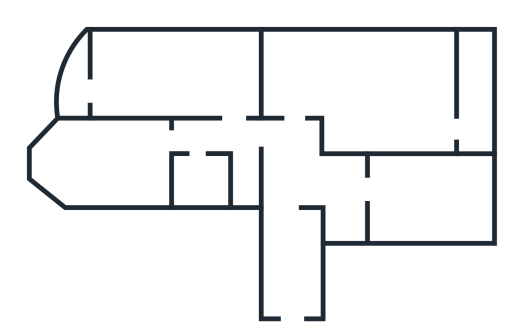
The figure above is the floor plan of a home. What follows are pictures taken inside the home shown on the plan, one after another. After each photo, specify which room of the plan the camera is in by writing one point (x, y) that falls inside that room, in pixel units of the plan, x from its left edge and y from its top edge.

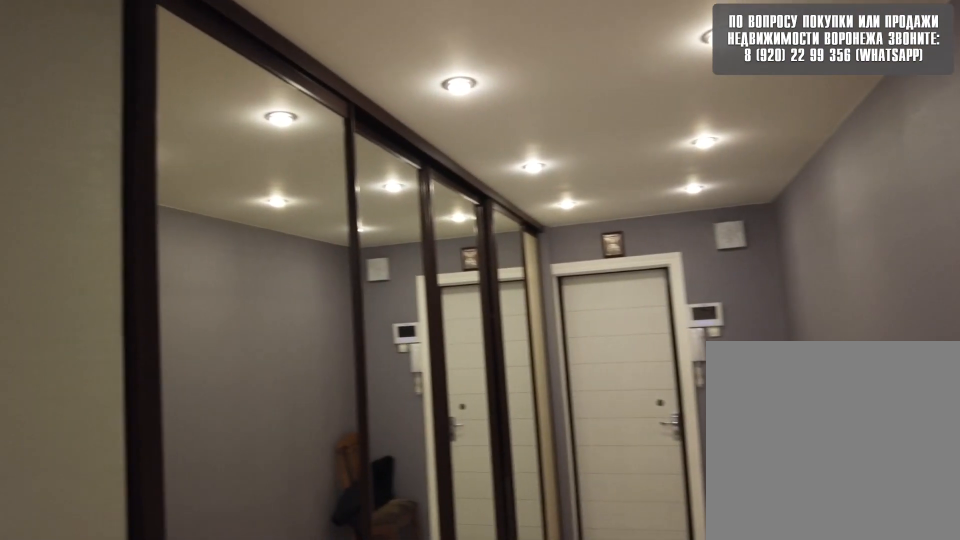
(295, 303)
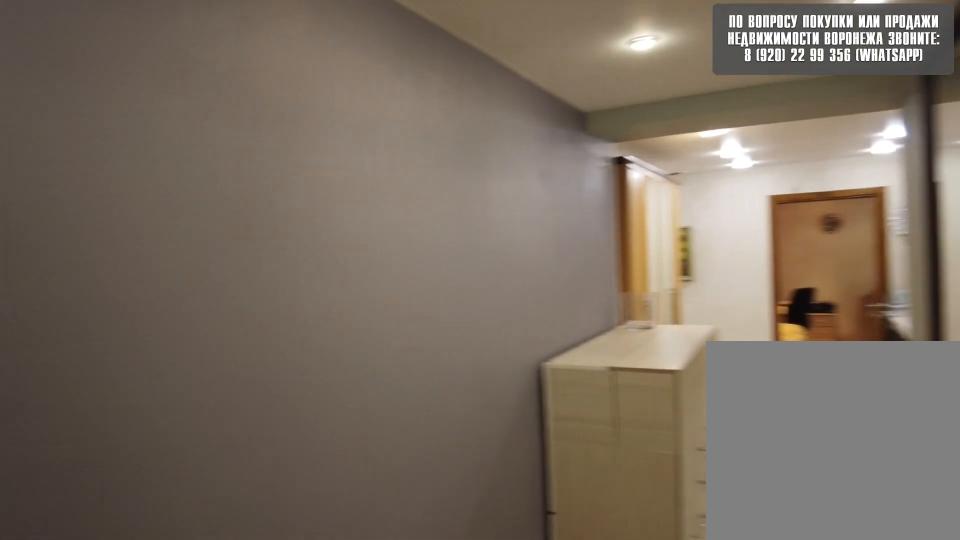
(295, 303)
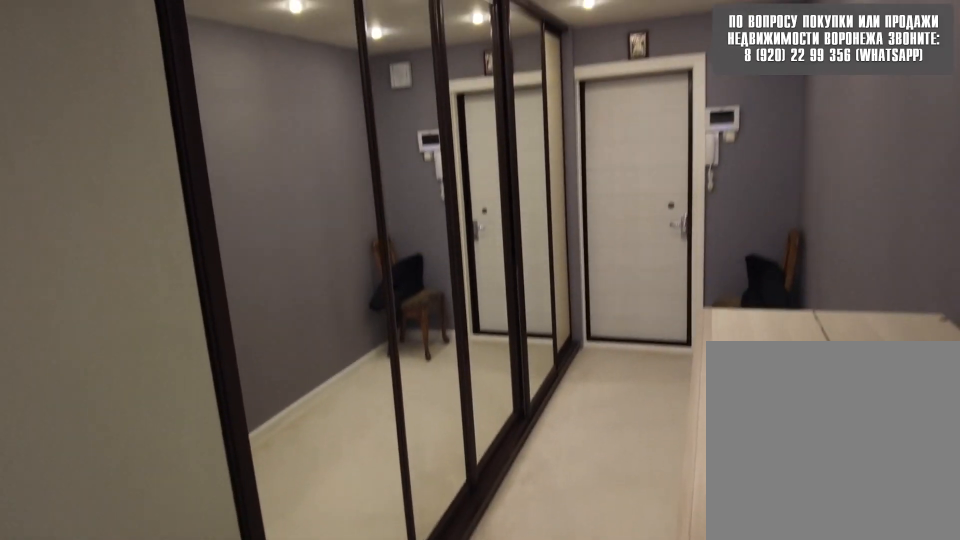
(295, 186)
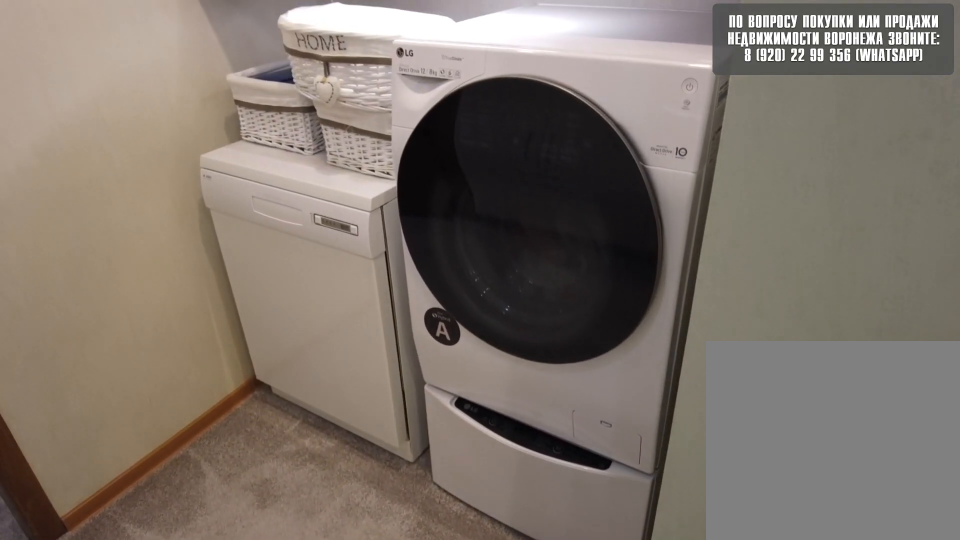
(350, 191)
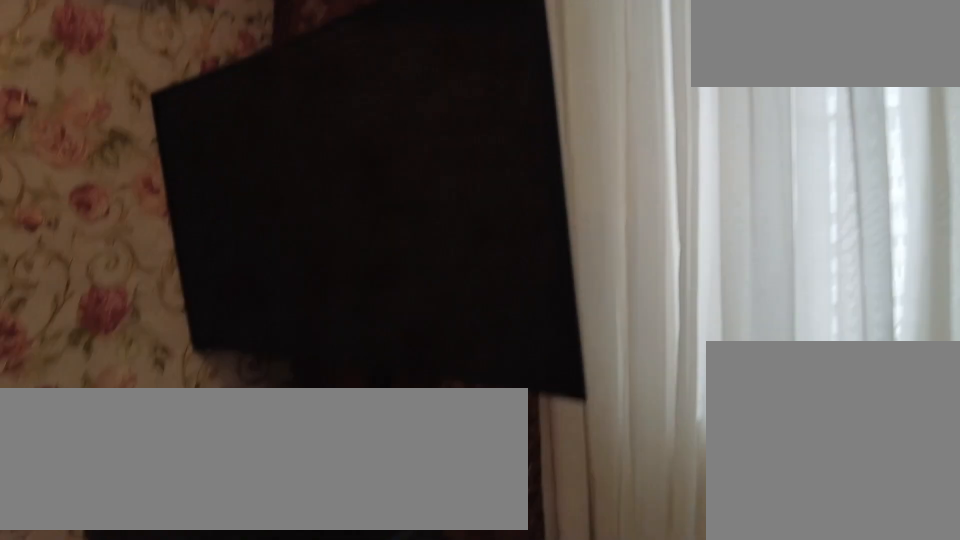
(409, 199)
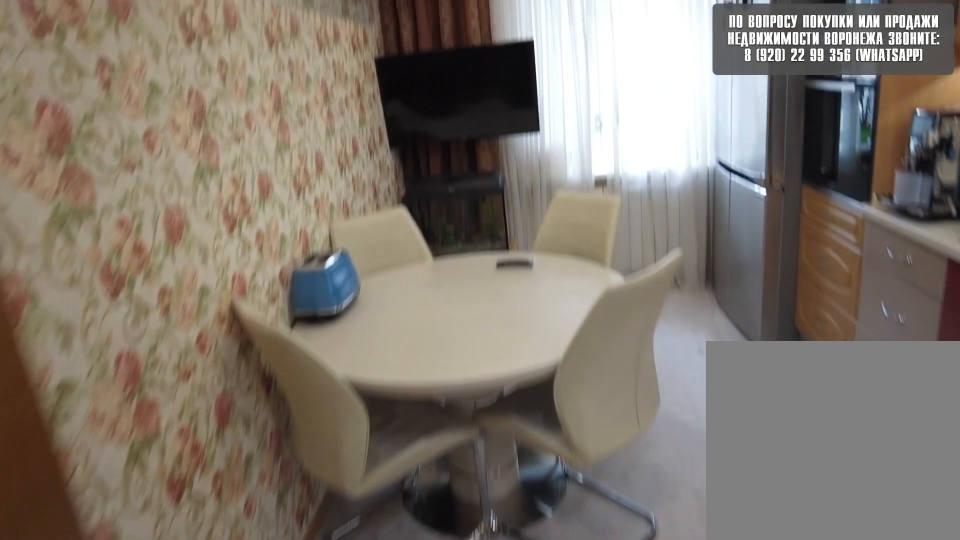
(409, 199)
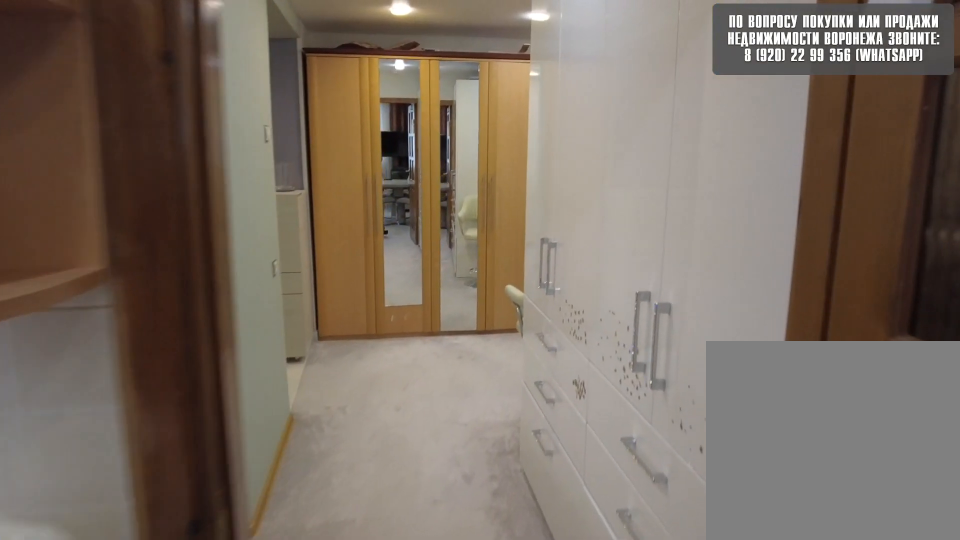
(353, 199)
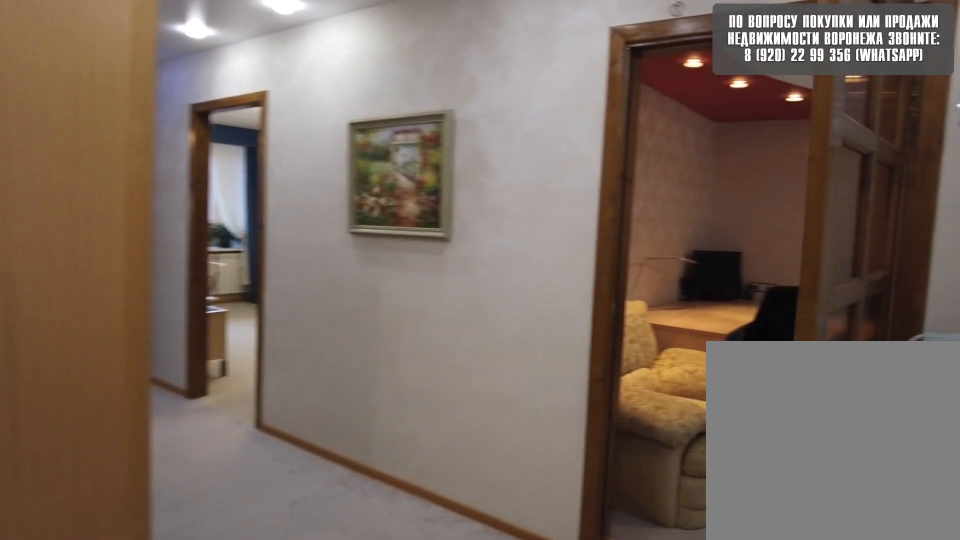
(301, 182)
